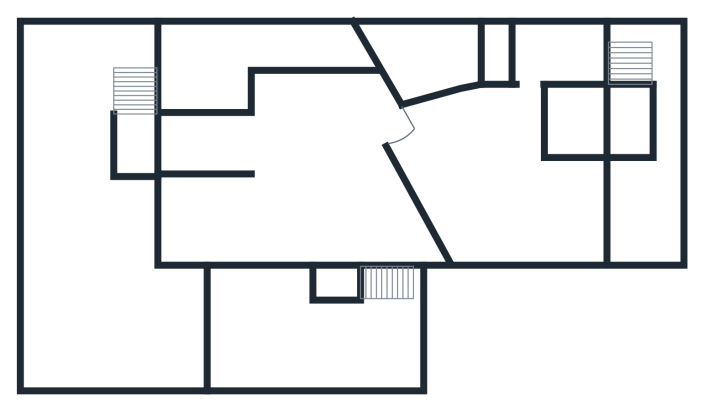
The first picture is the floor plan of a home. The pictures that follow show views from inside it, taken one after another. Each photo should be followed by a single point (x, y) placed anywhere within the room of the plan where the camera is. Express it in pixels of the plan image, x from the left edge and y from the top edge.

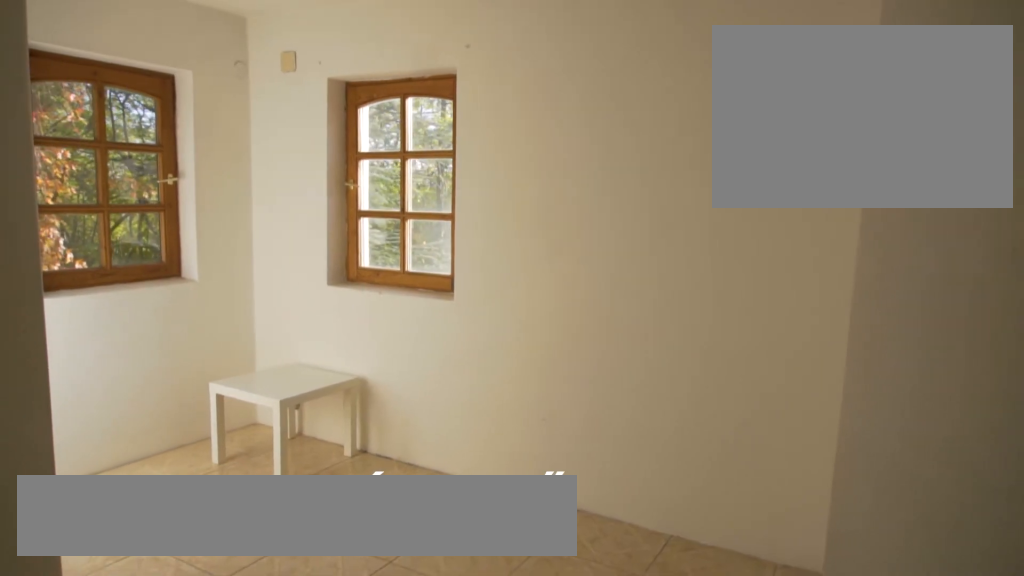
(480, 190)
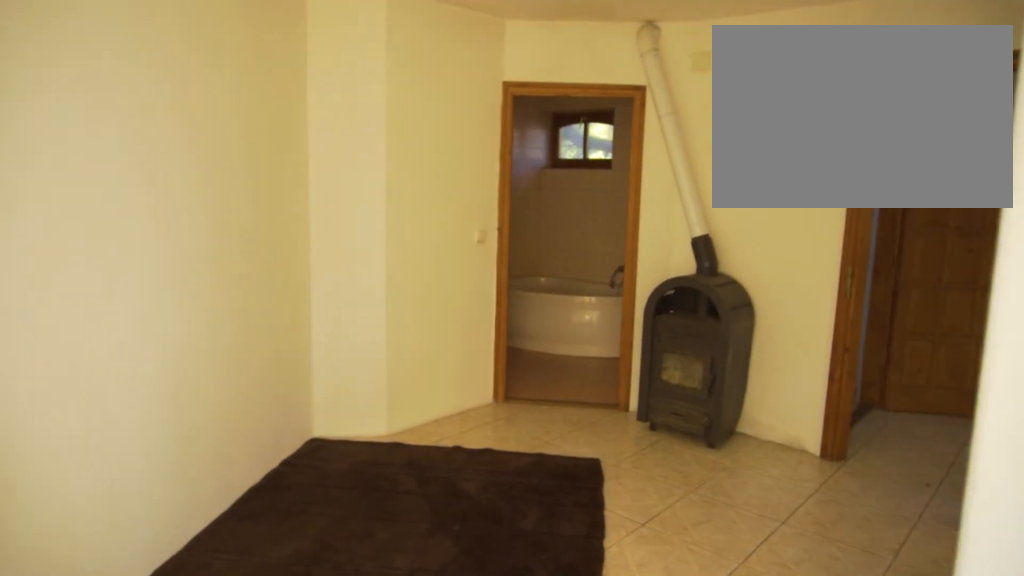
(480, 190)
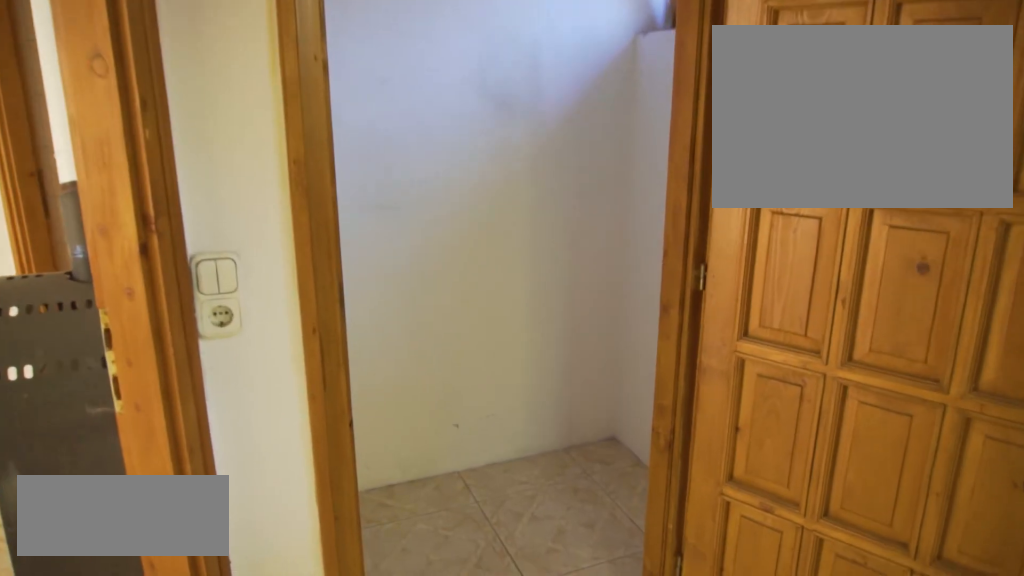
(557, 51)
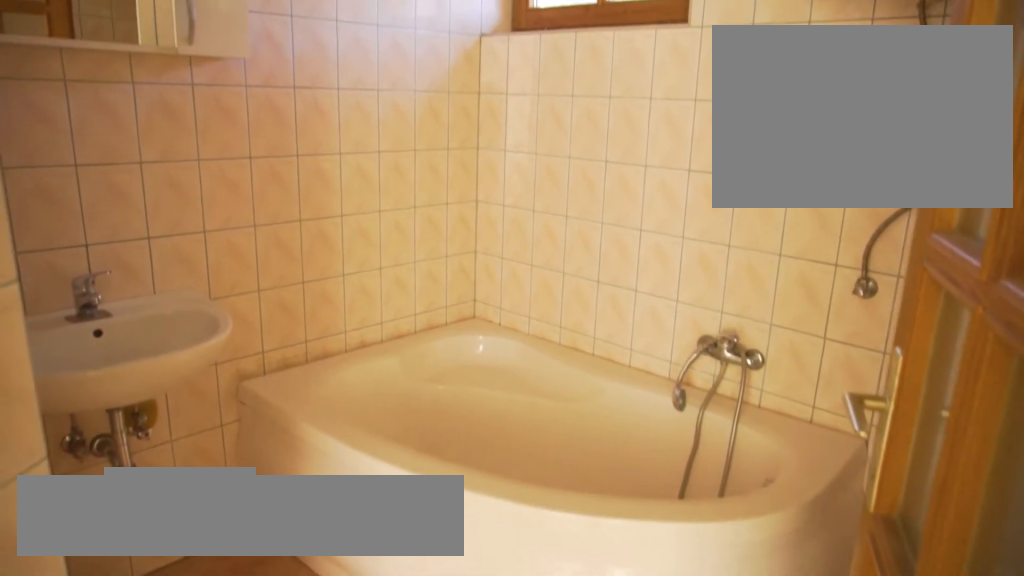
(430, 57)
